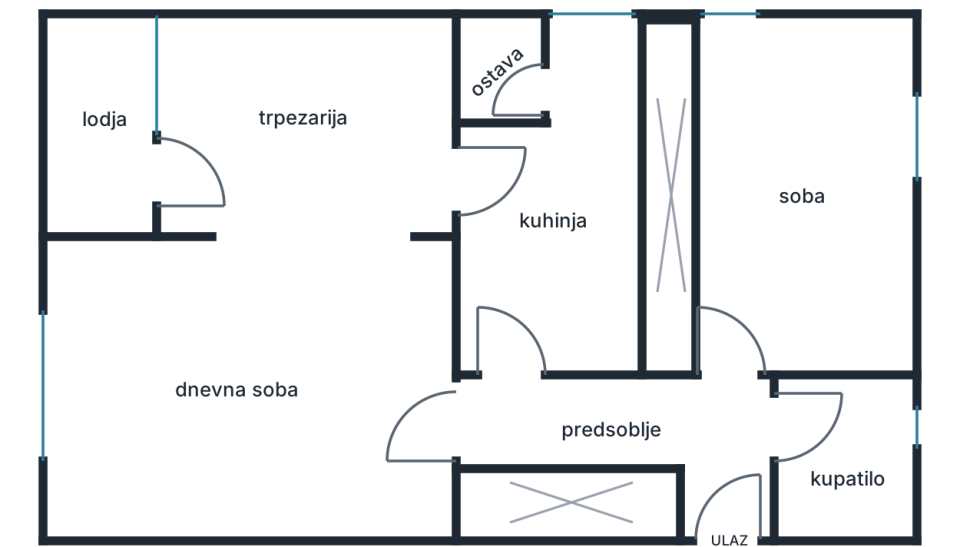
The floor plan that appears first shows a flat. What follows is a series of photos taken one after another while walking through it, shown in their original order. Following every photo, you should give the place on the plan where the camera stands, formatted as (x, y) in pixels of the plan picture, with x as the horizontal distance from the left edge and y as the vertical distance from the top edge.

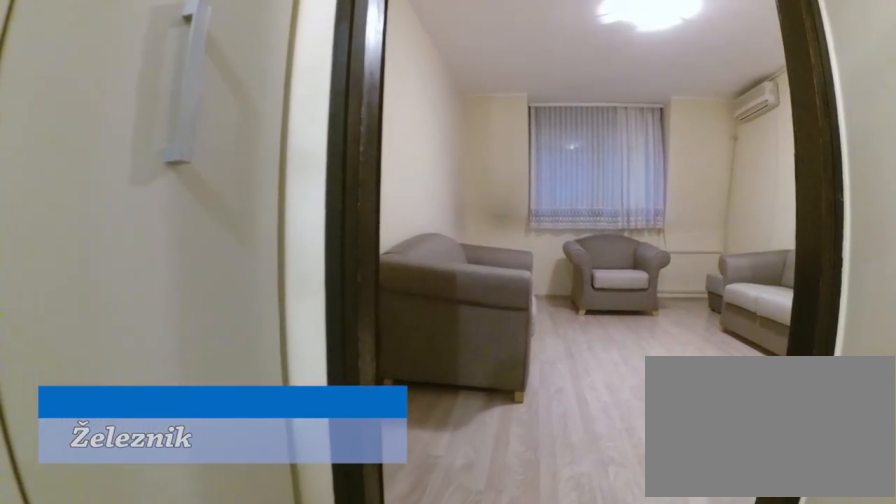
(538, 424)
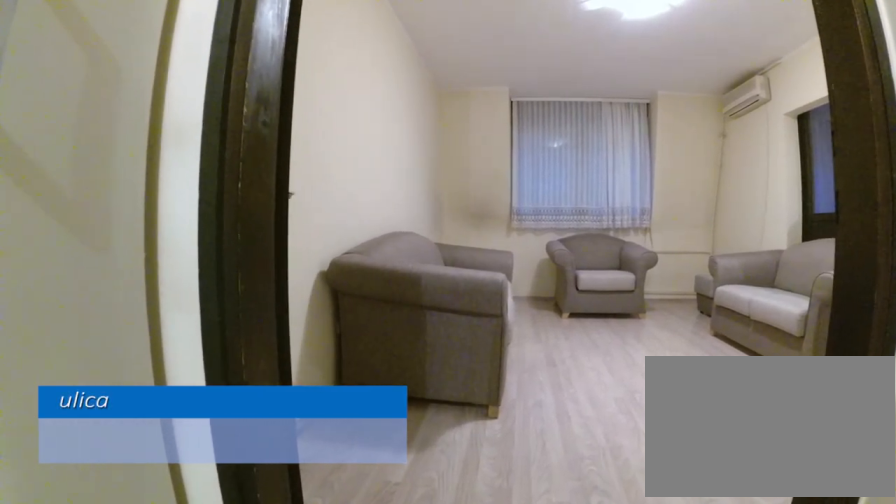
(500, 424)
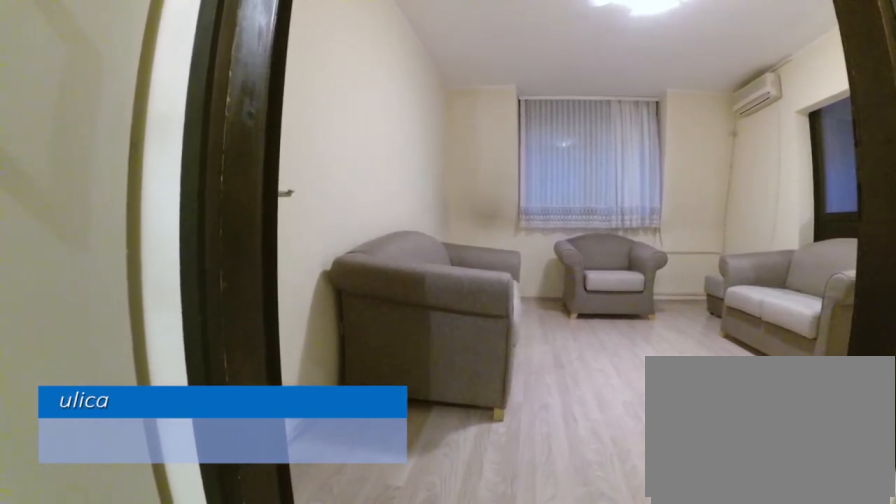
(495, 424)
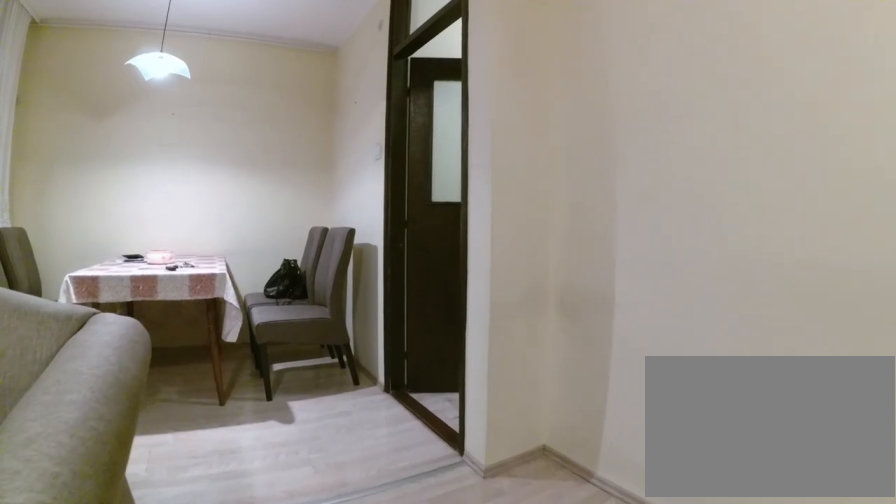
(258, 373)
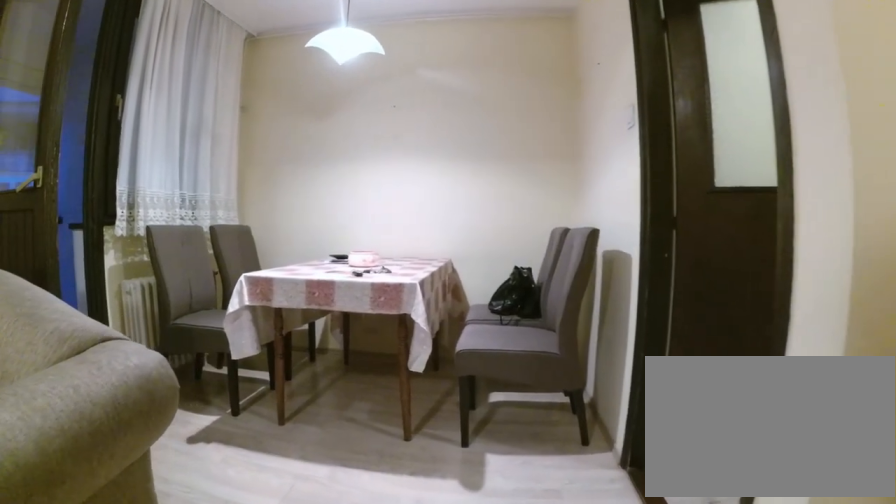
(290, 327)
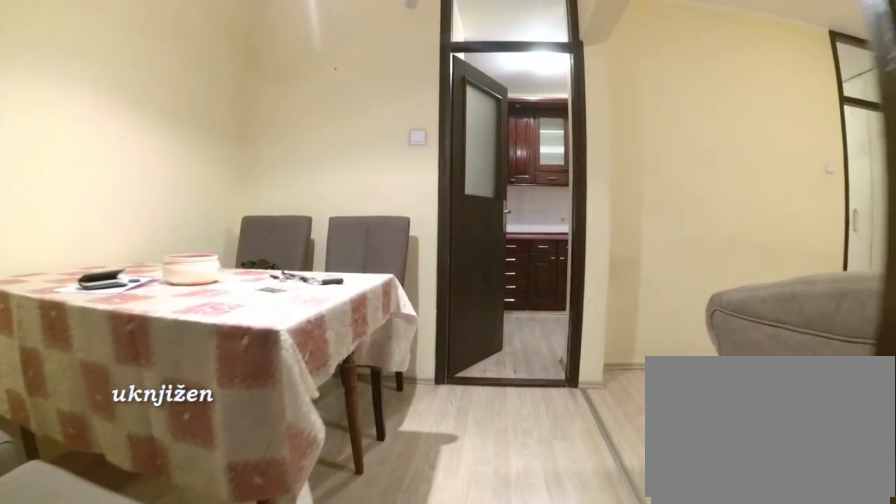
(203, 176)
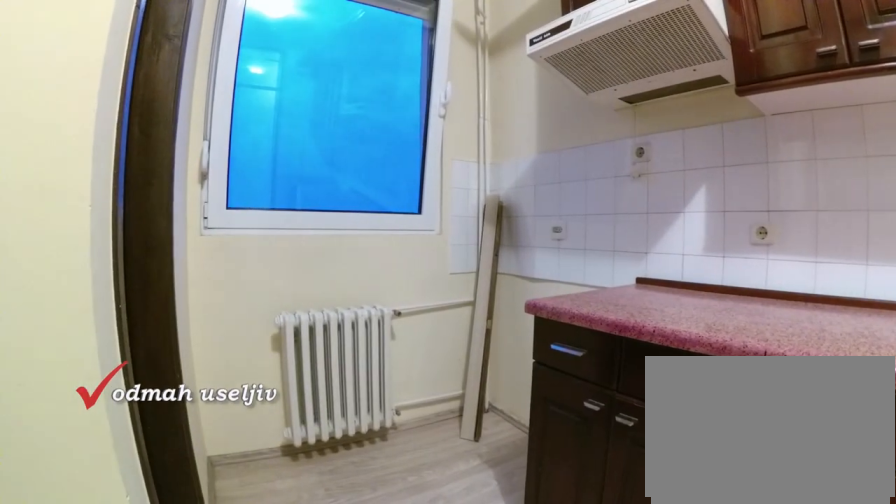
(572, 194)
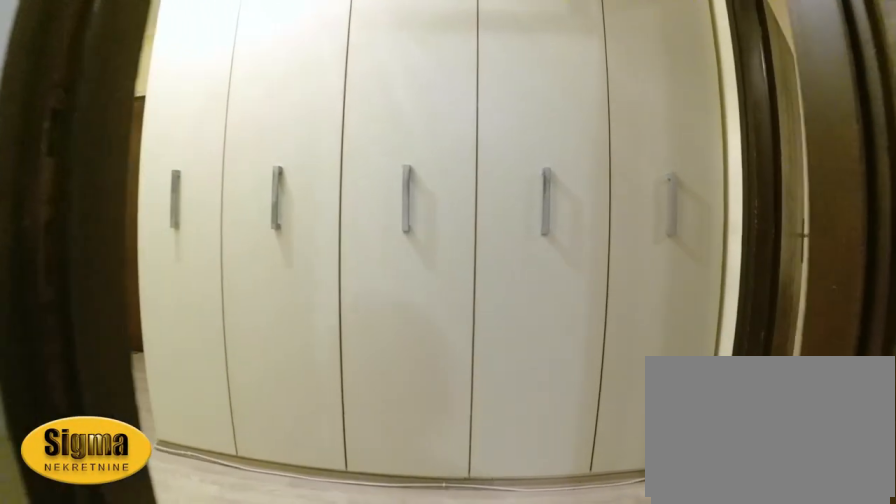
(522, 311)
